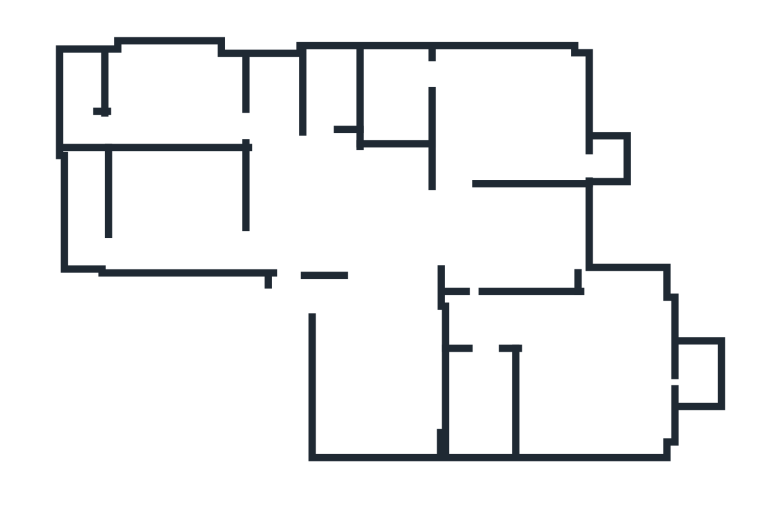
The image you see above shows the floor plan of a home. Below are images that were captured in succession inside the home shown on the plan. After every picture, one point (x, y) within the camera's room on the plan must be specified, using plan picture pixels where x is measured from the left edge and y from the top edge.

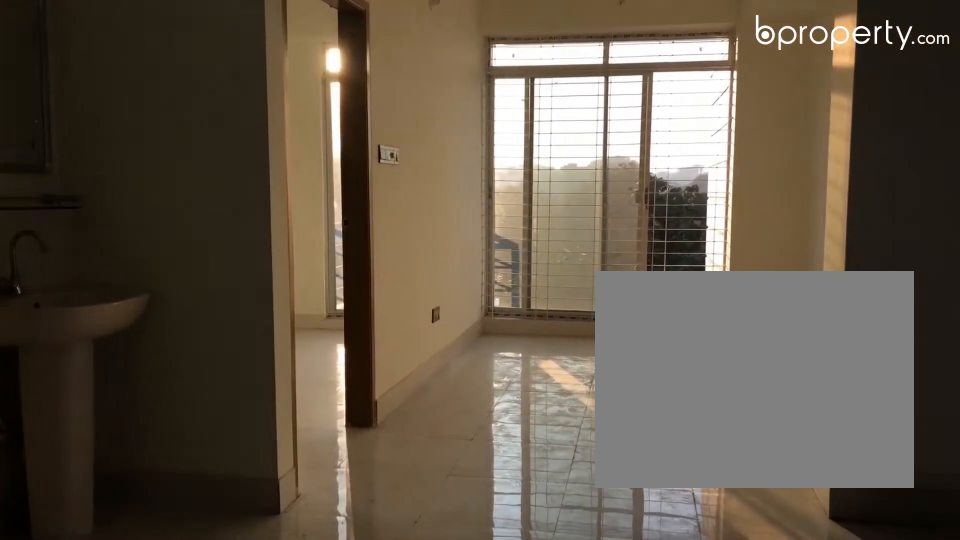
(392, 246)
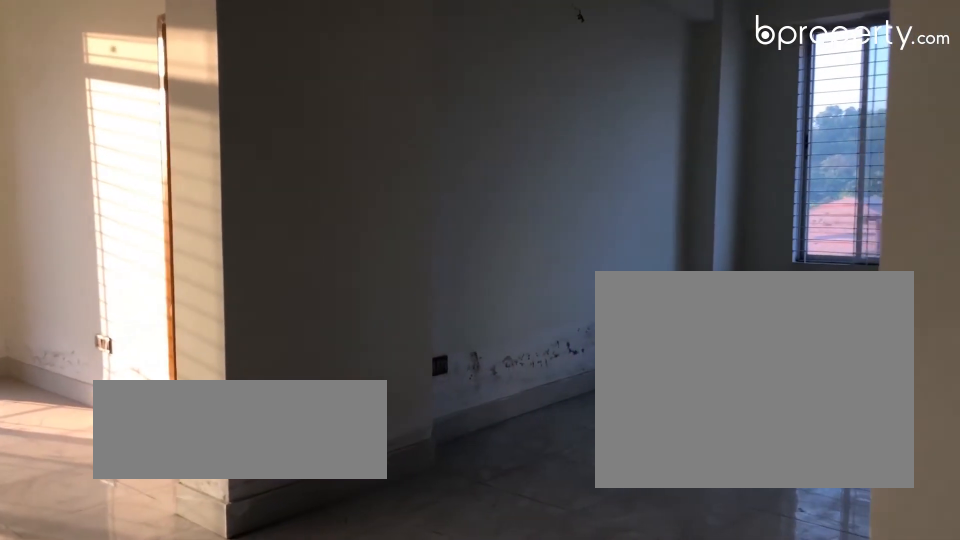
(392, 246)
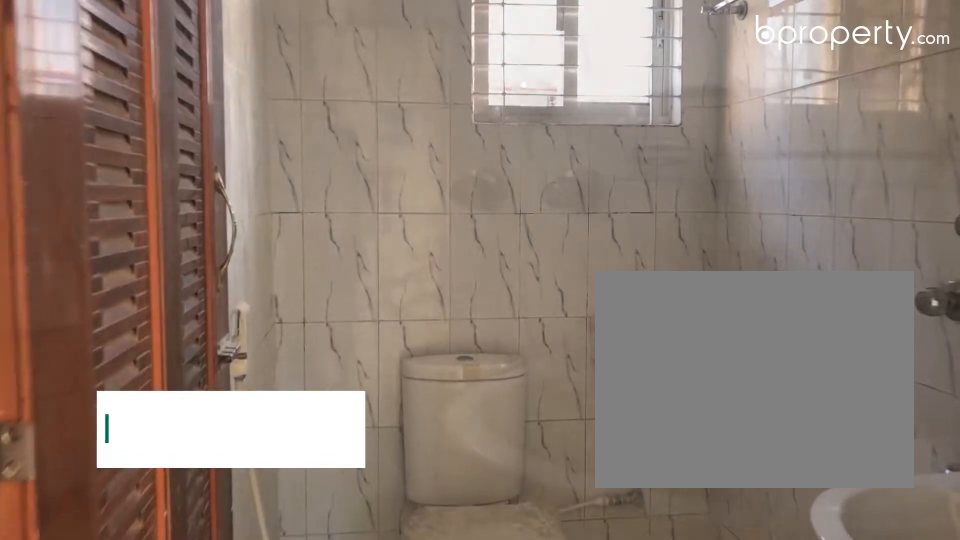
(331, 86)
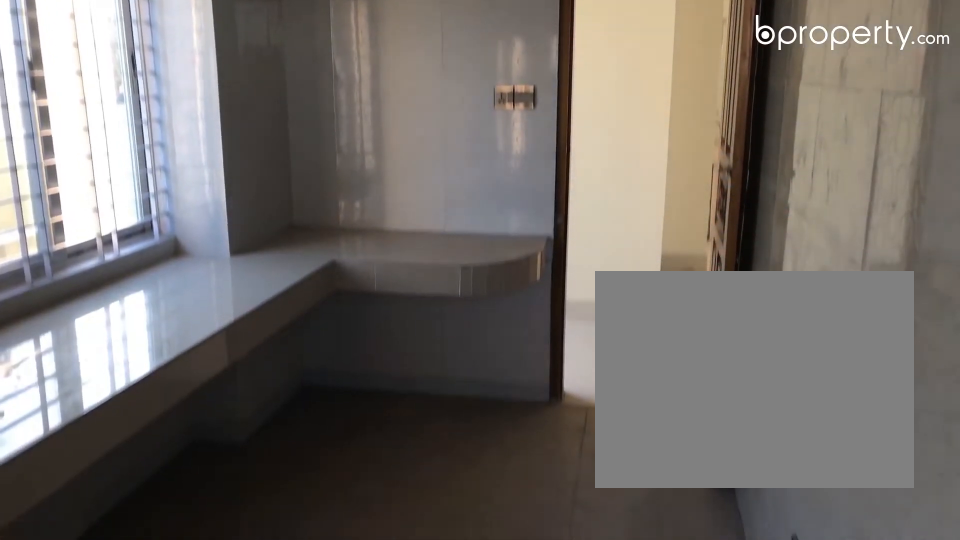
(163, 100)
